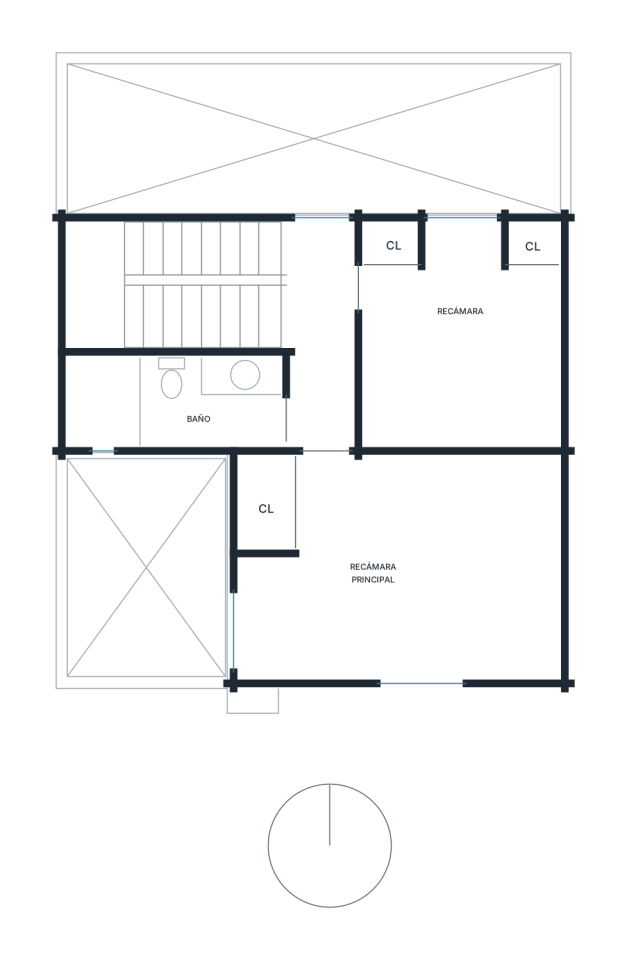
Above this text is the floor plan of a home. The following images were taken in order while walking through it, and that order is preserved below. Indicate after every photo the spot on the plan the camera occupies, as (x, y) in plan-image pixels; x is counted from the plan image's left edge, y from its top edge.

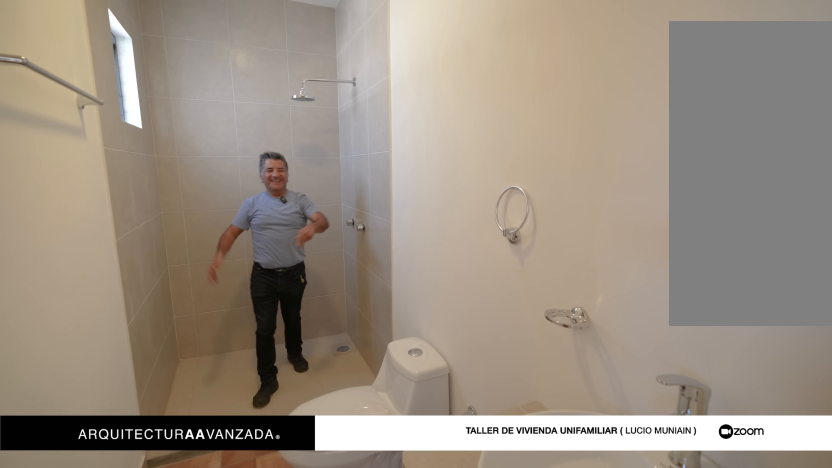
(253, 420)
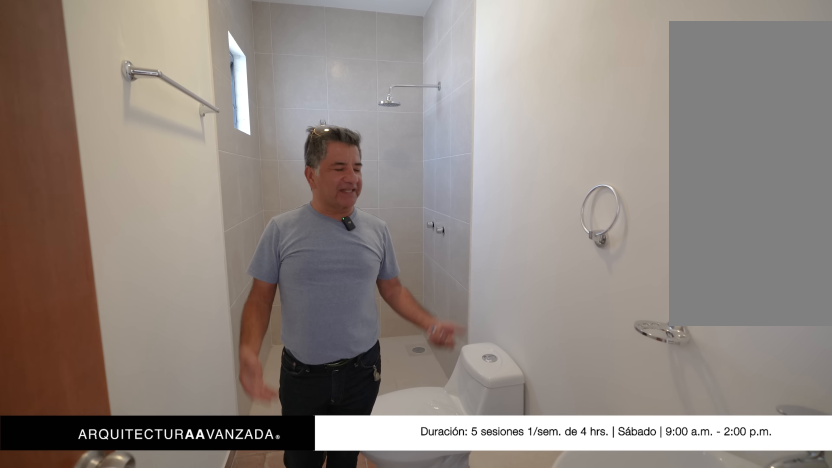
(249, 416)
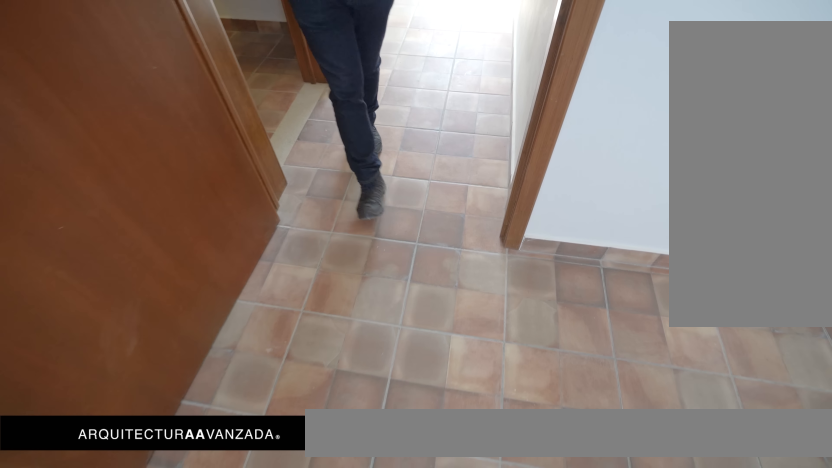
(326, 413)
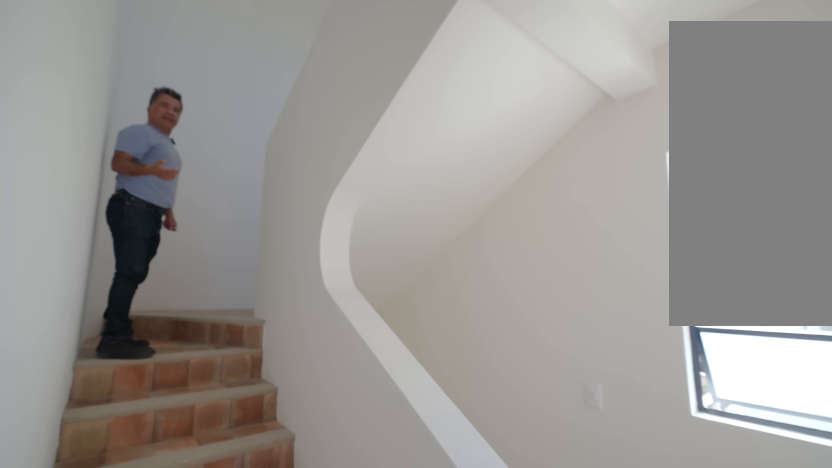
(317, 321)
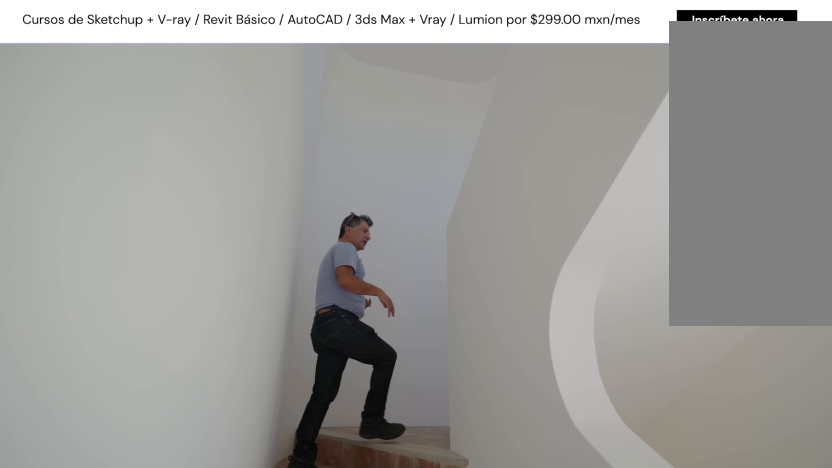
(308, 313)
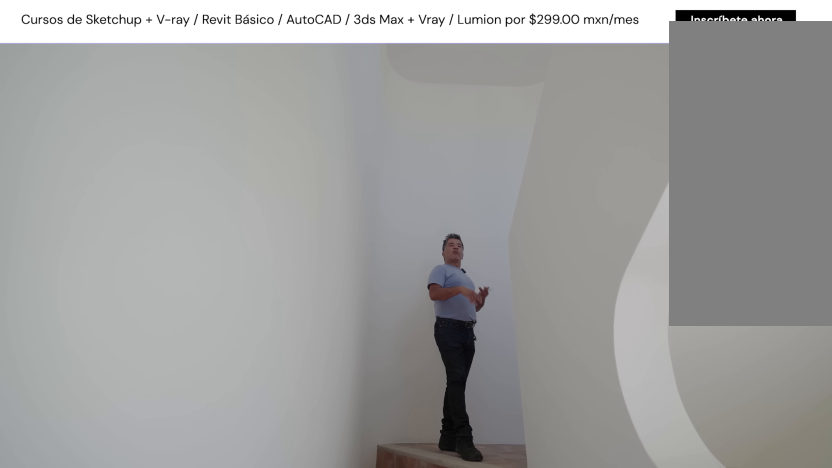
(272, 311)
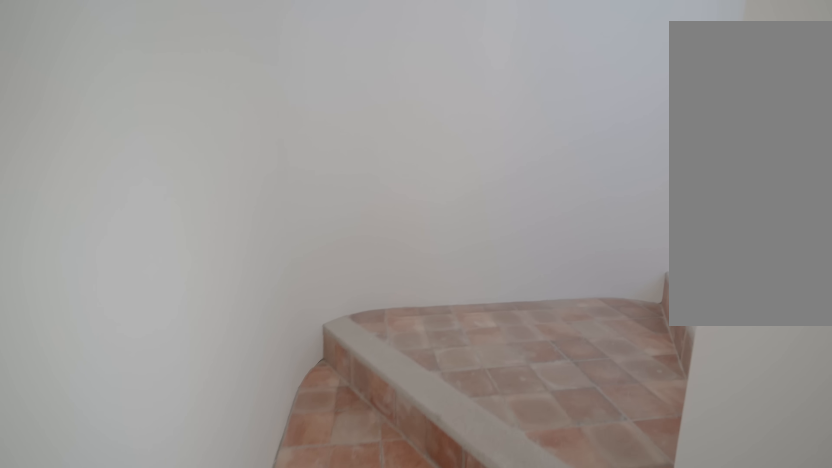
(271, 316)
